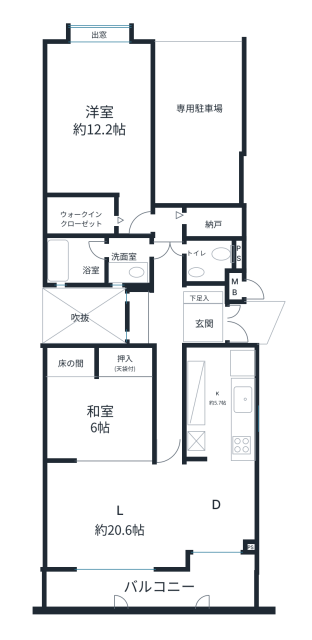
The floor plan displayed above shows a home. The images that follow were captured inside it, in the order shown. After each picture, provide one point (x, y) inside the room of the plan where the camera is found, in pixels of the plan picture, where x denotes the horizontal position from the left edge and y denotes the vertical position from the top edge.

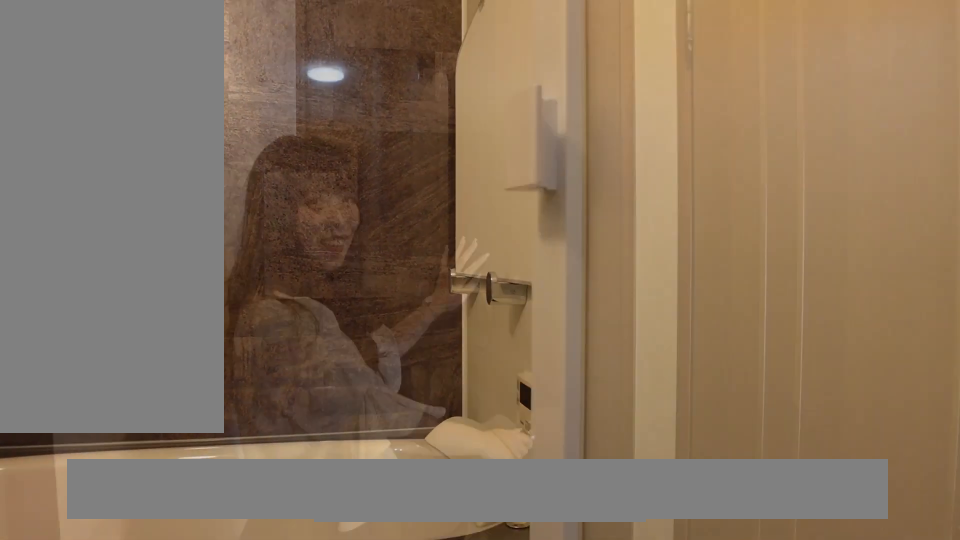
(73, 259)
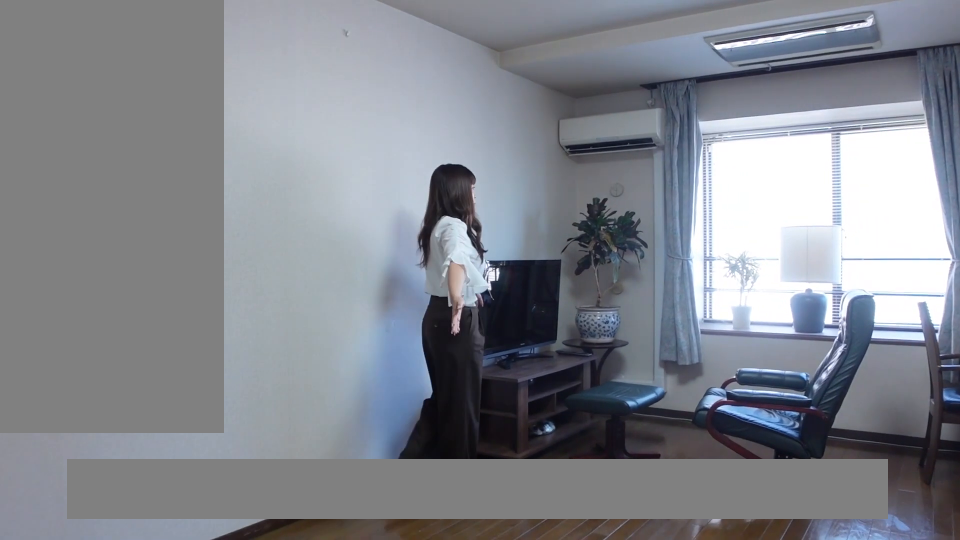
(93, 114)
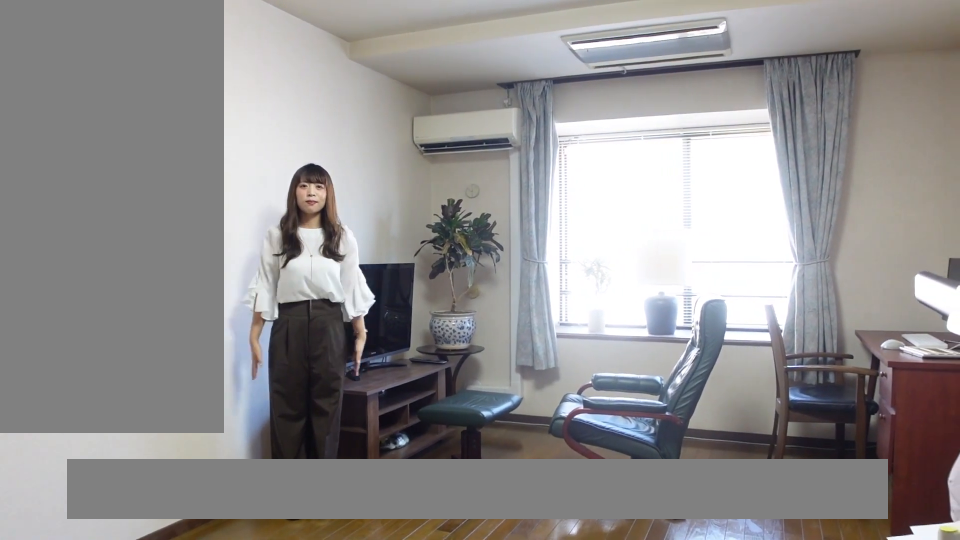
(93, 114)
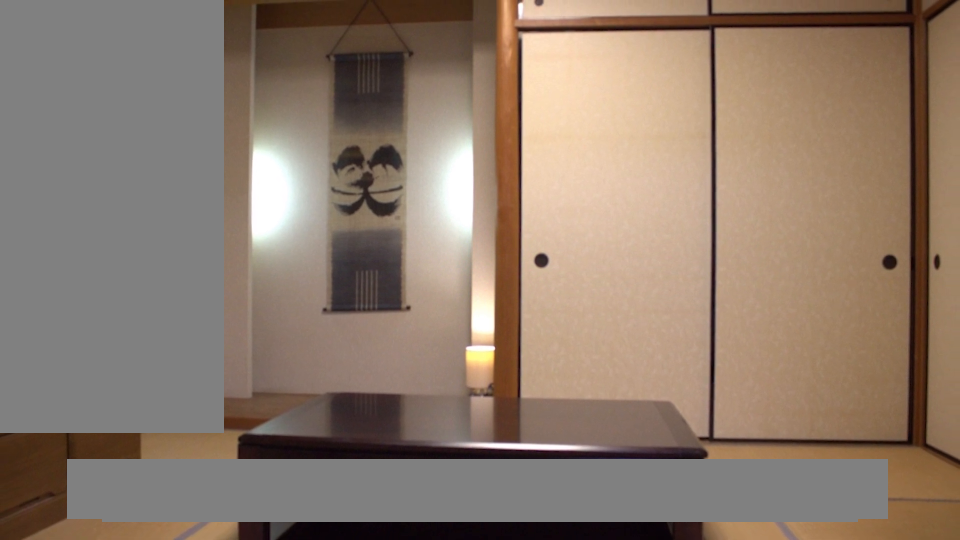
(98, 415)
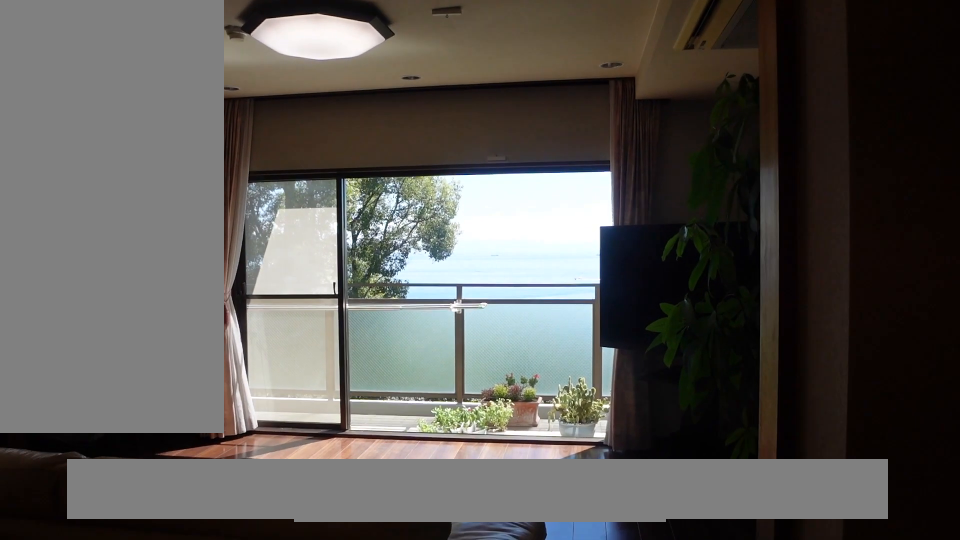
(98, 415)
